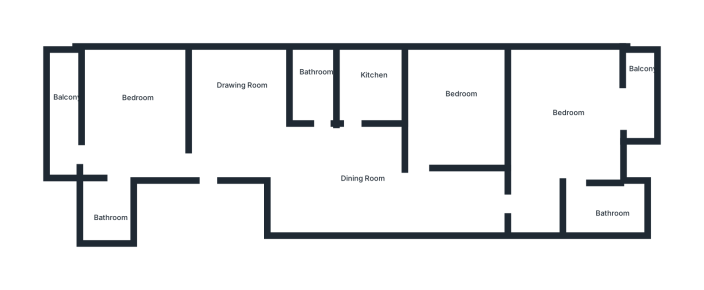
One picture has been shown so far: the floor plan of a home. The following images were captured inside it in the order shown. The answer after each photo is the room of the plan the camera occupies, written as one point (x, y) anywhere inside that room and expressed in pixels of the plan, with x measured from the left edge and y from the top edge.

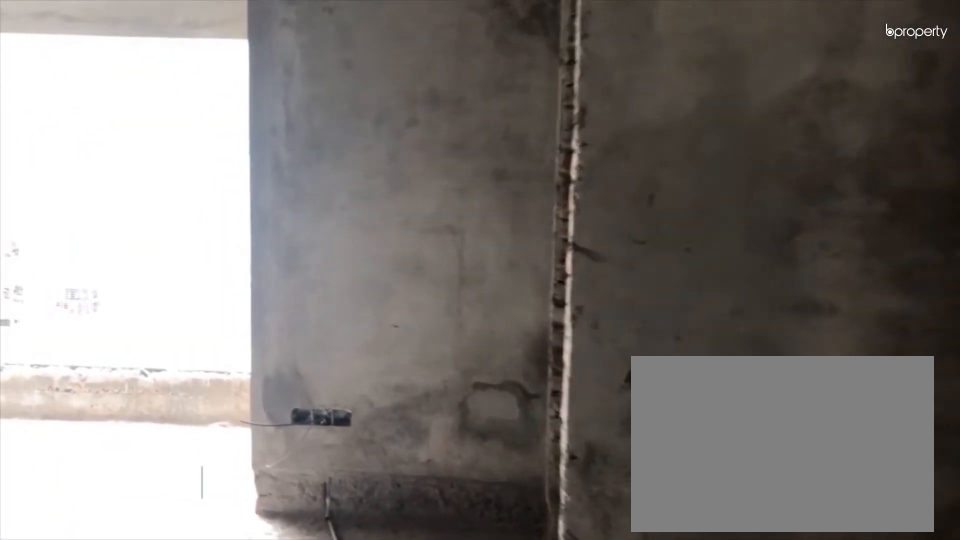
(538, 181)
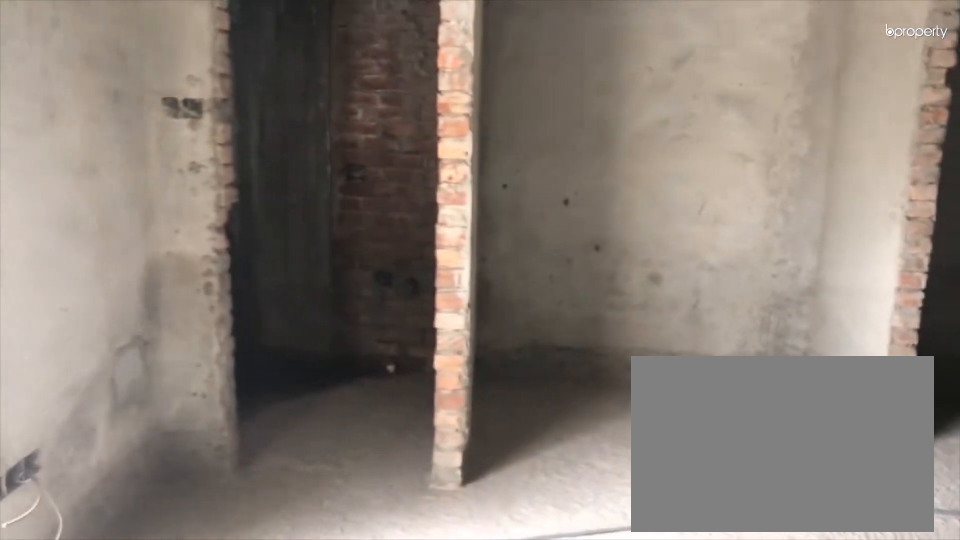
(559, 102)
